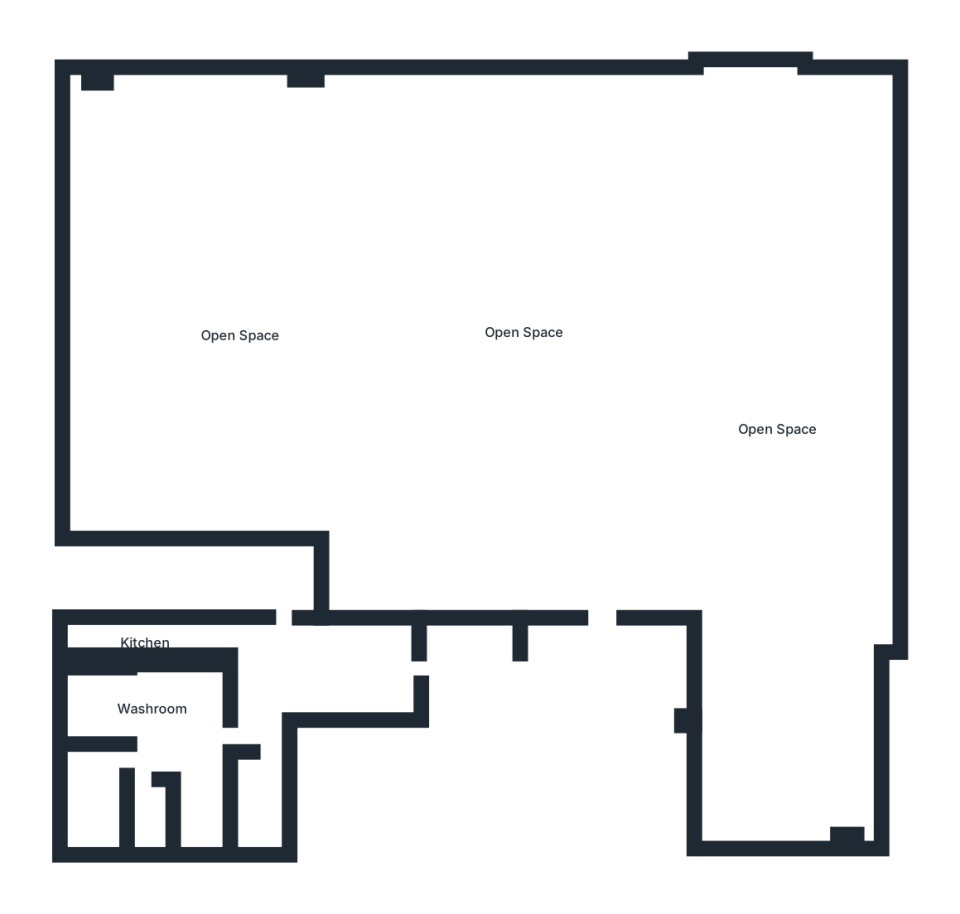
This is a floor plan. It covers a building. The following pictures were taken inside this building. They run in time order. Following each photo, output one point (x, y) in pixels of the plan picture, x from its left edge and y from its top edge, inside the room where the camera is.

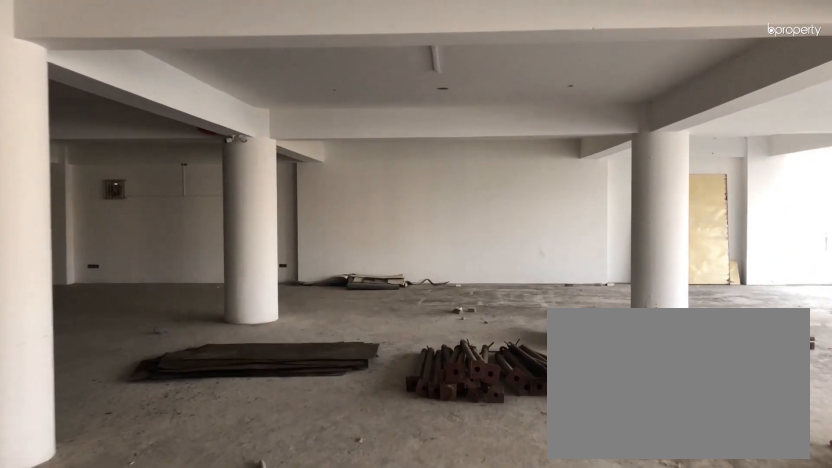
(601, 563)
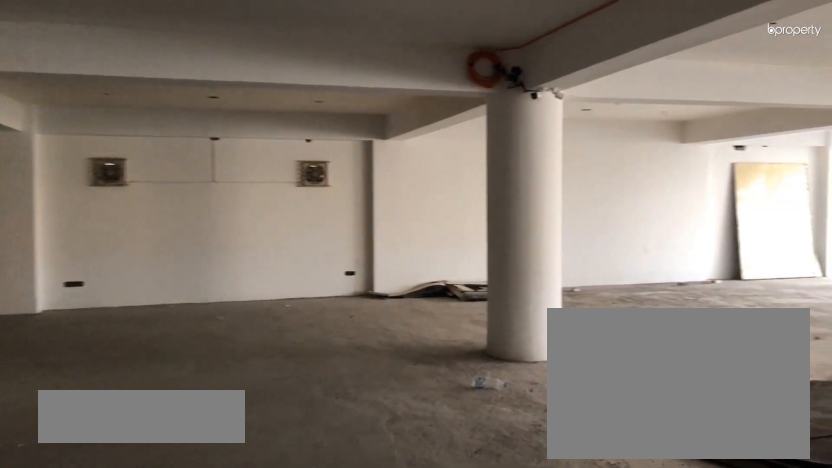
(527, 328)
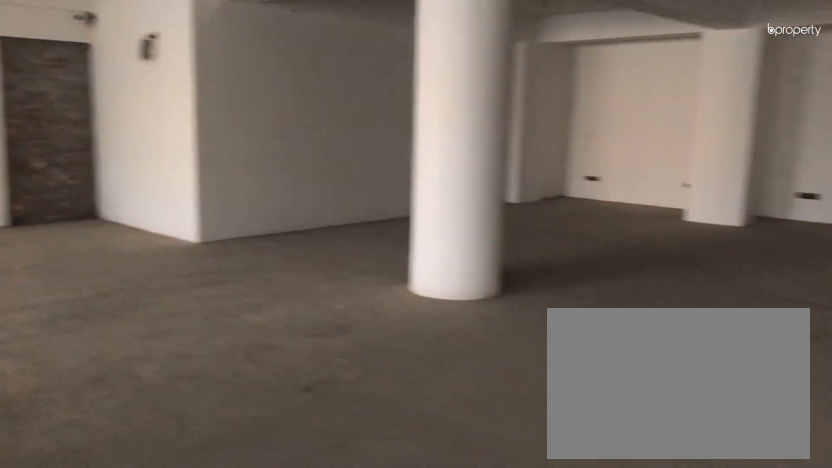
(527, 328)
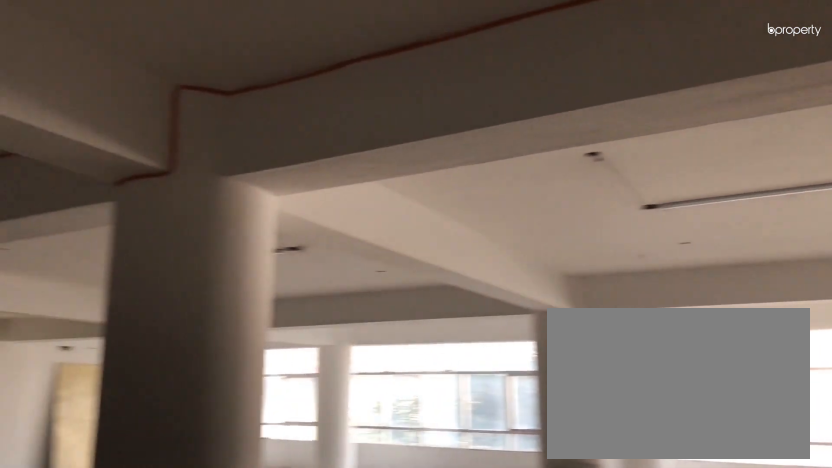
(240, 335)
